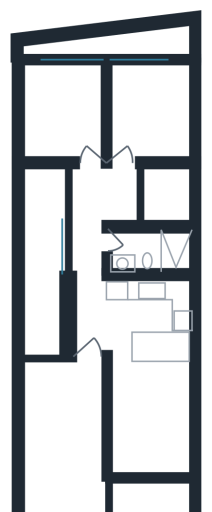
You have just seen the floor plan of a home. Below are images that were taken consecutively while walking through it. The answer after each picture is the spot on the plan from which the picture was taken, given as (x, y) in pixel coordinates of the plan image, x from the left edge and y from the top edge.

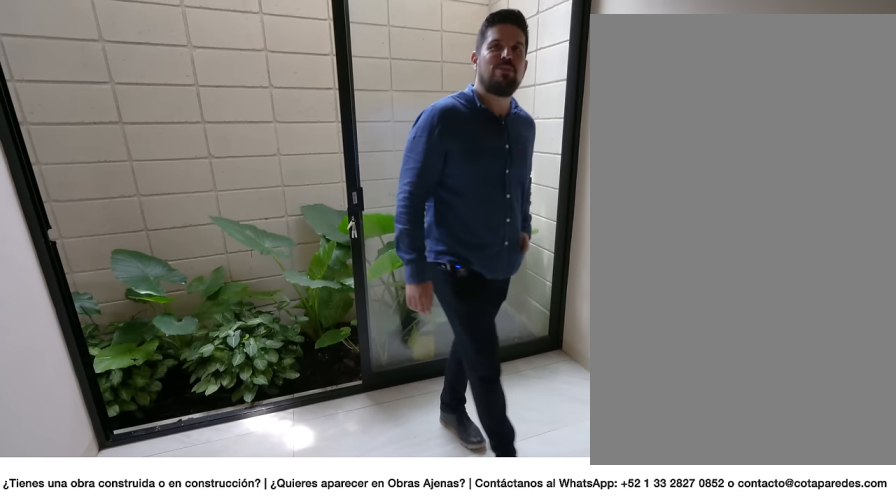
(130, 147)
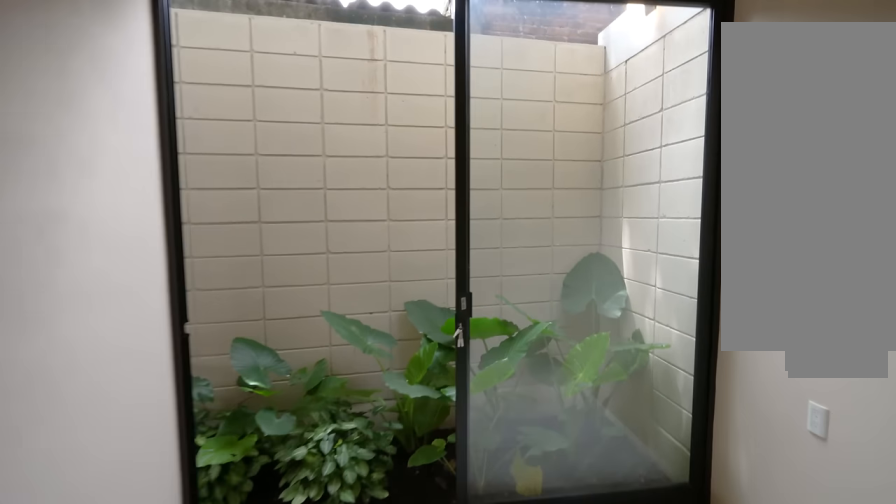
(129, 148)
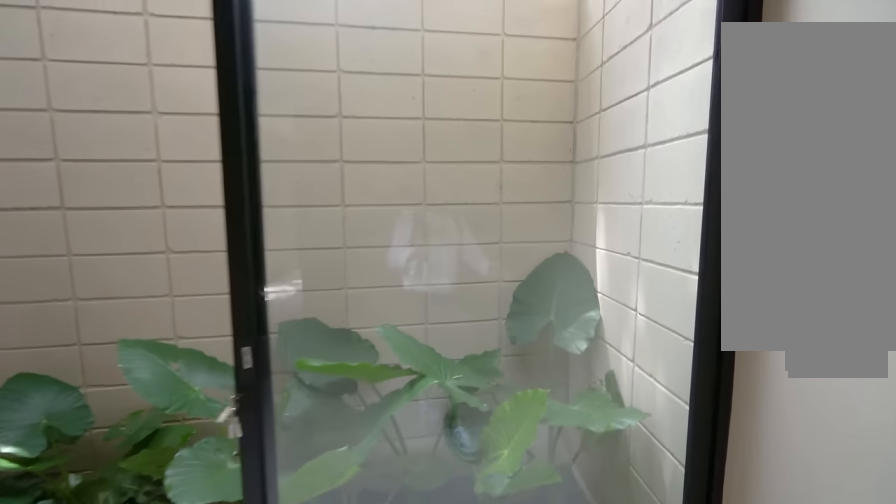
(128, 149)
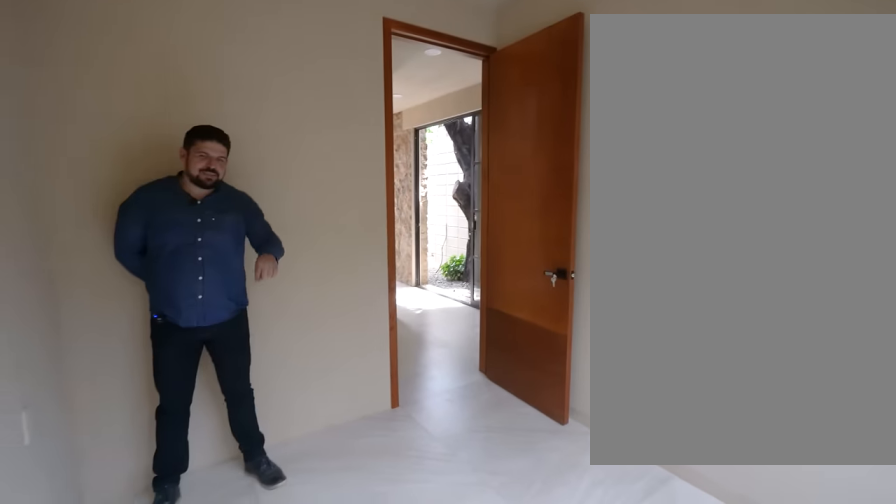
(173, 73)
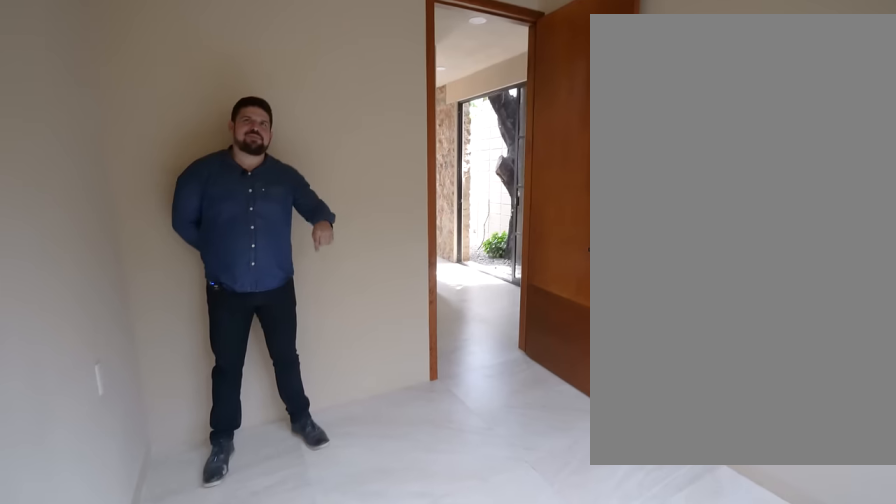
(185, 84)
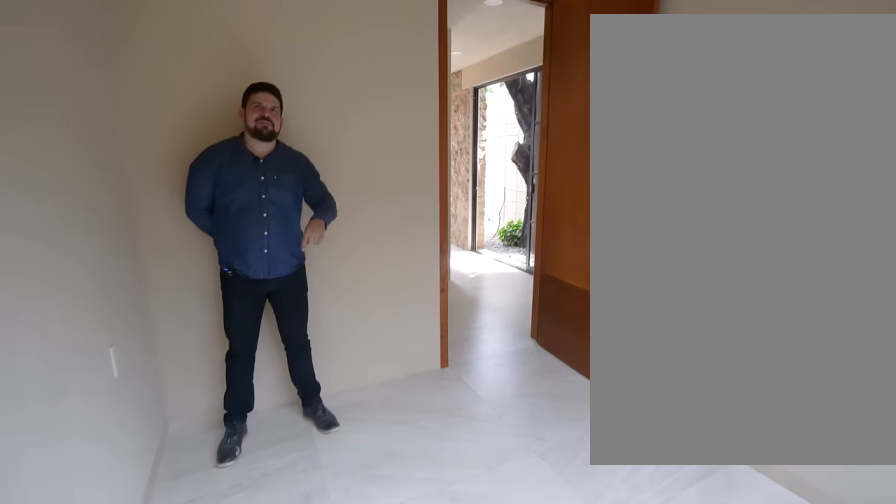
(185, 84)
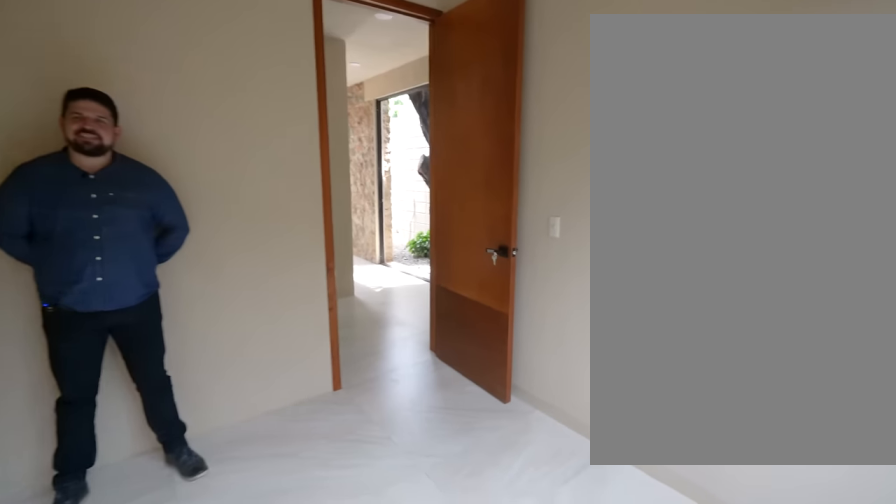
(179, 76)
